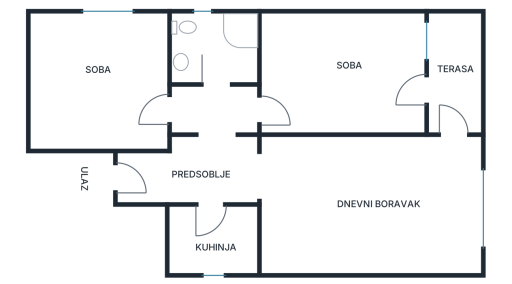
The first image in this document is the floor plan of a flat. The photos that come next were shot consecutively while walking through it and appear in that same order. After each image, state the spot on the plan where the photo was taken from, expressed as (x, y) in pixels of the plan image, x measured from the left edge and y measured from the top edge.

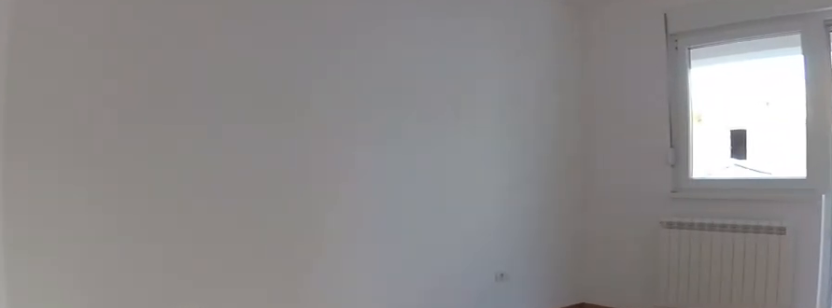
(254, 114)
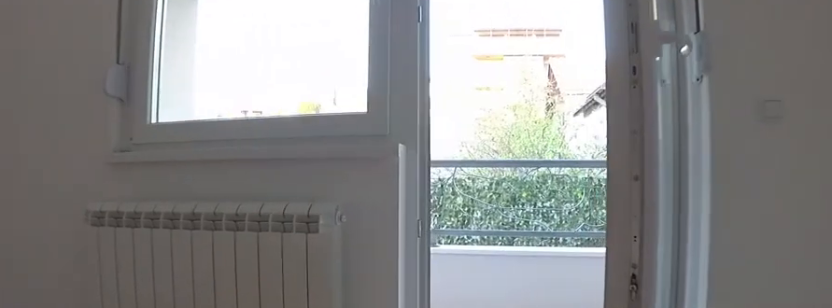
(330, 105)
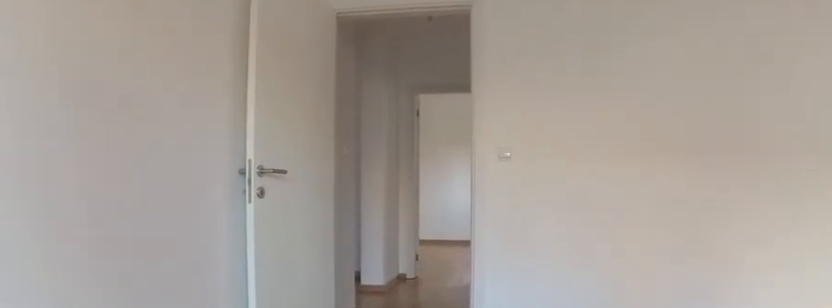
(437, 93)
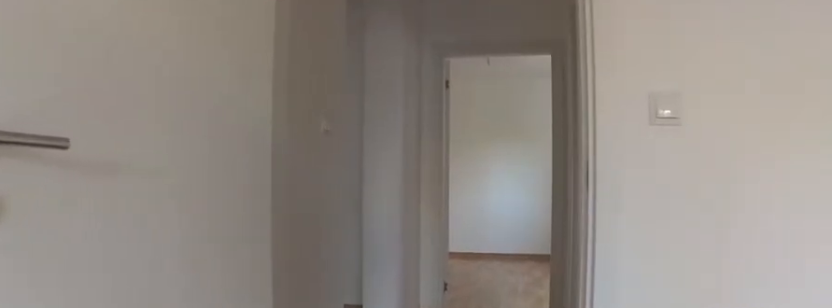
(368, 98)
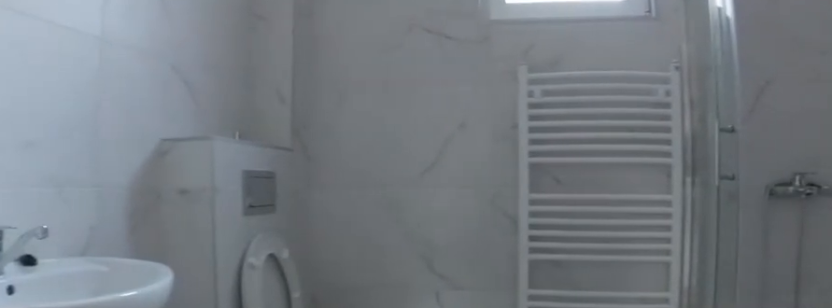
(214, 108)
